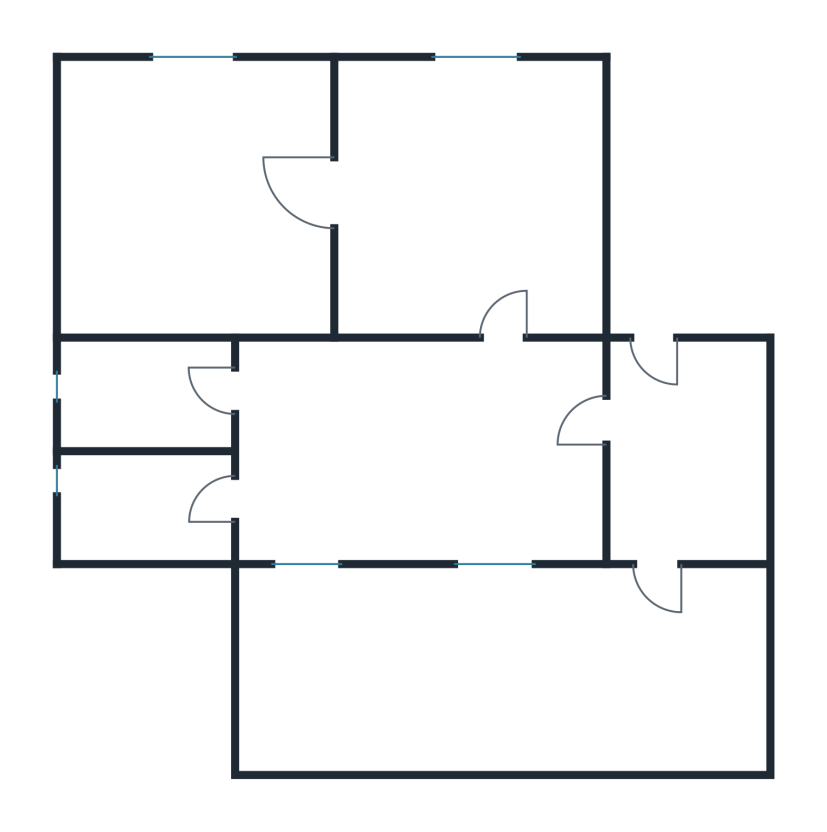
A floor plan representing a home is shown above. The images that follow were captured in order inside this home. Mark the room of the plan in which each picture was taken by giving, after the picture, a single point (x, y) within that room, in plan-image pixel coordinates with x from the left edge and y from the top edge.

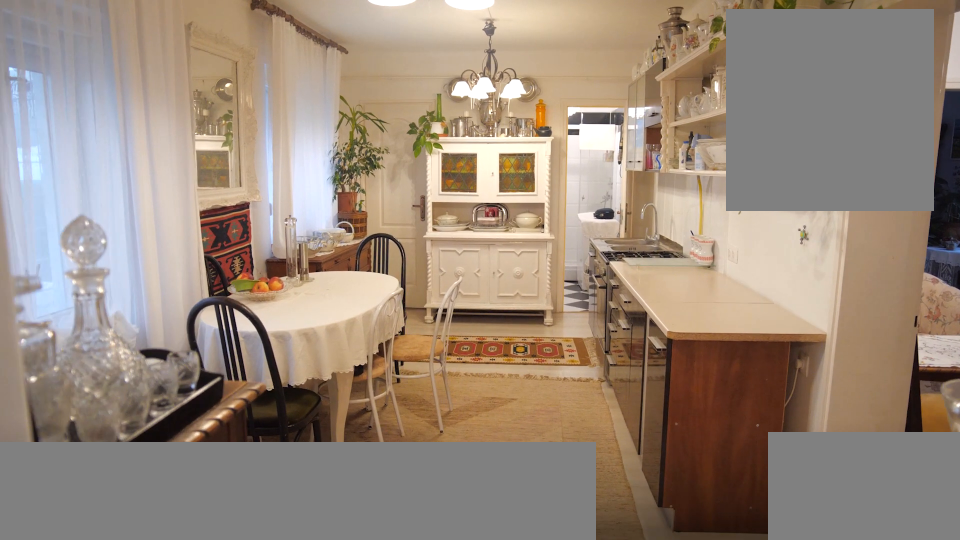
(405, 455)
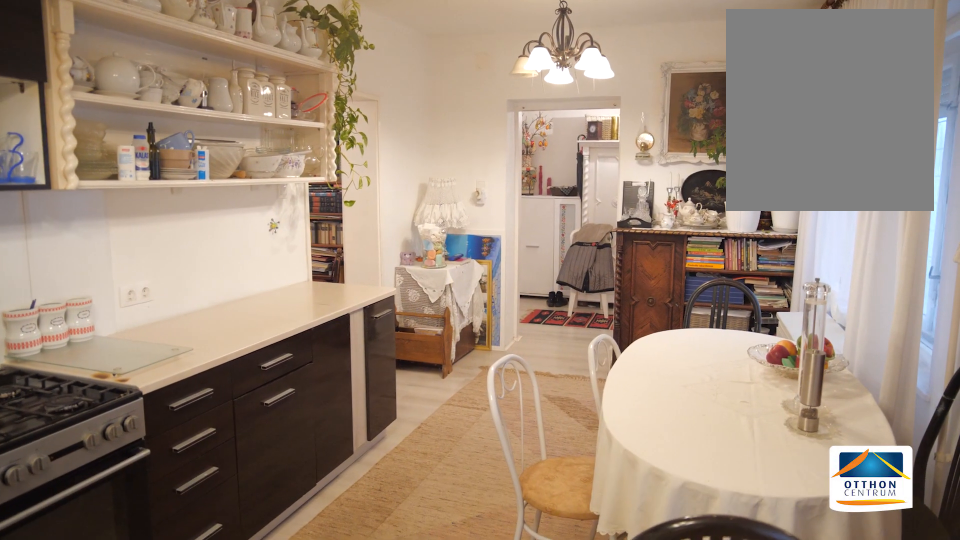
(405, 454)
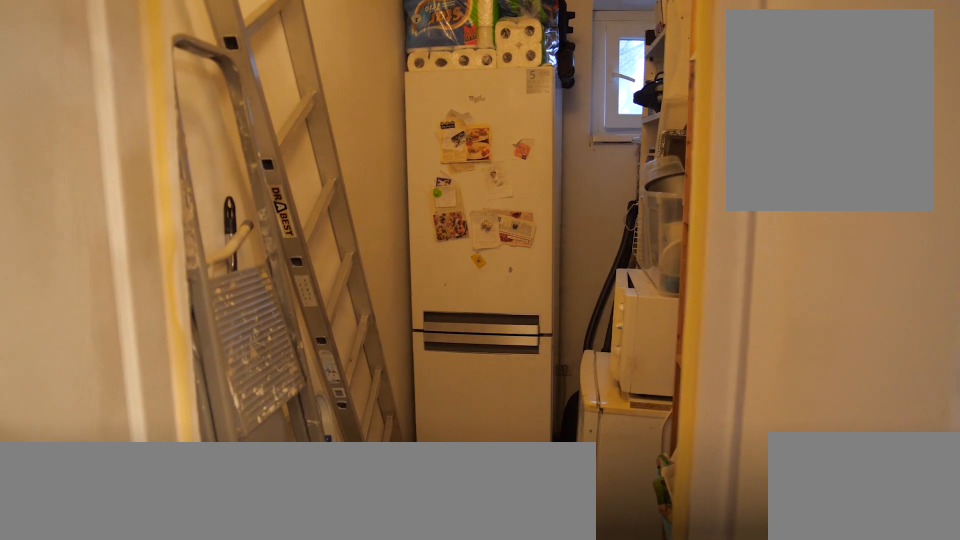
(148, 513)
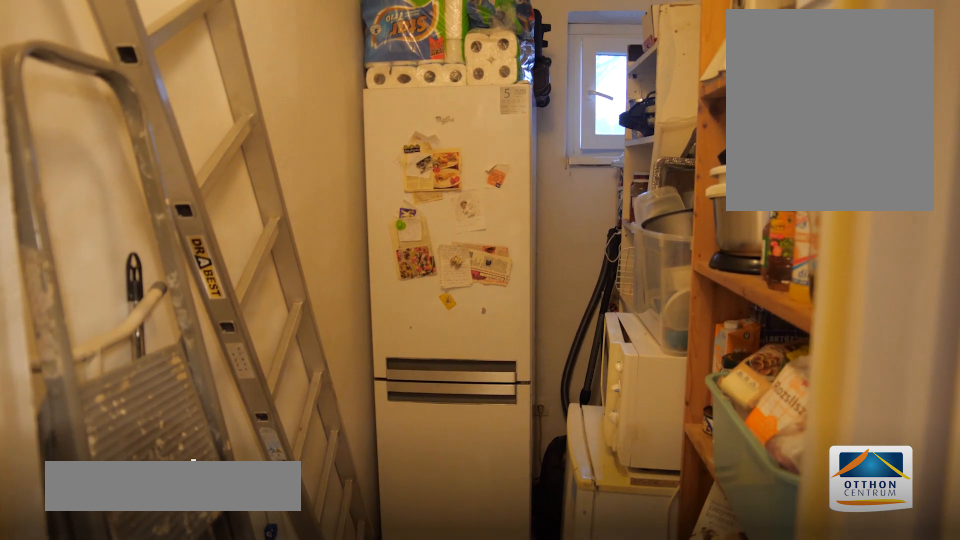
(149, 513)
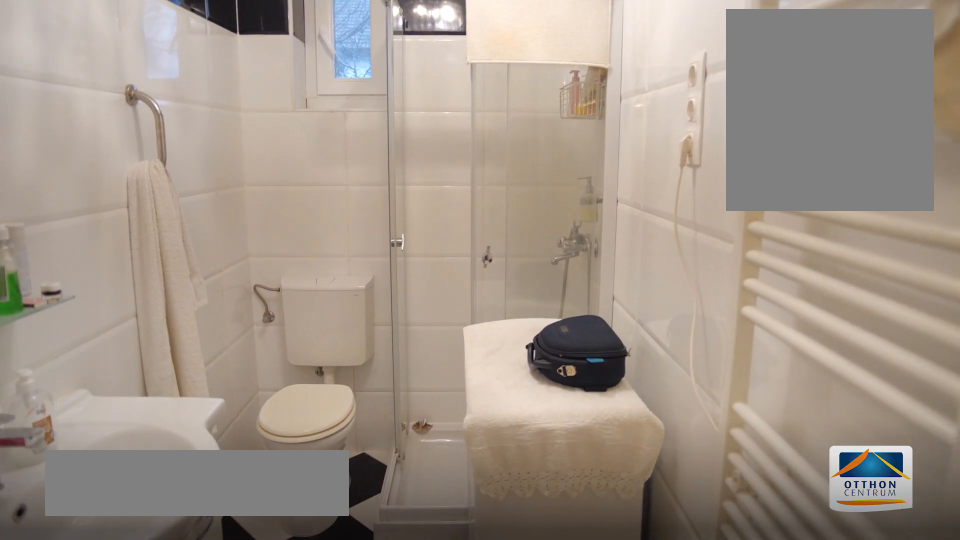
(149, 394)
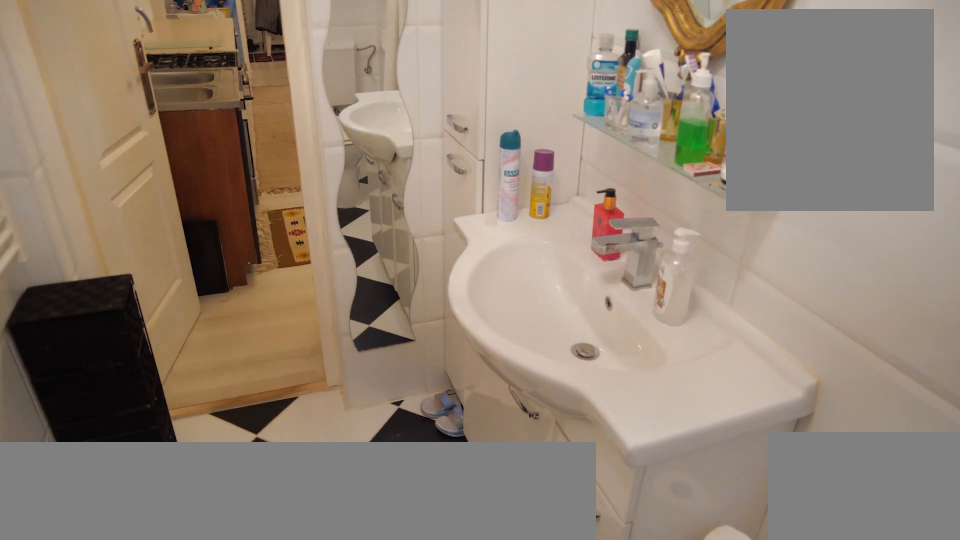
(149, 394)
